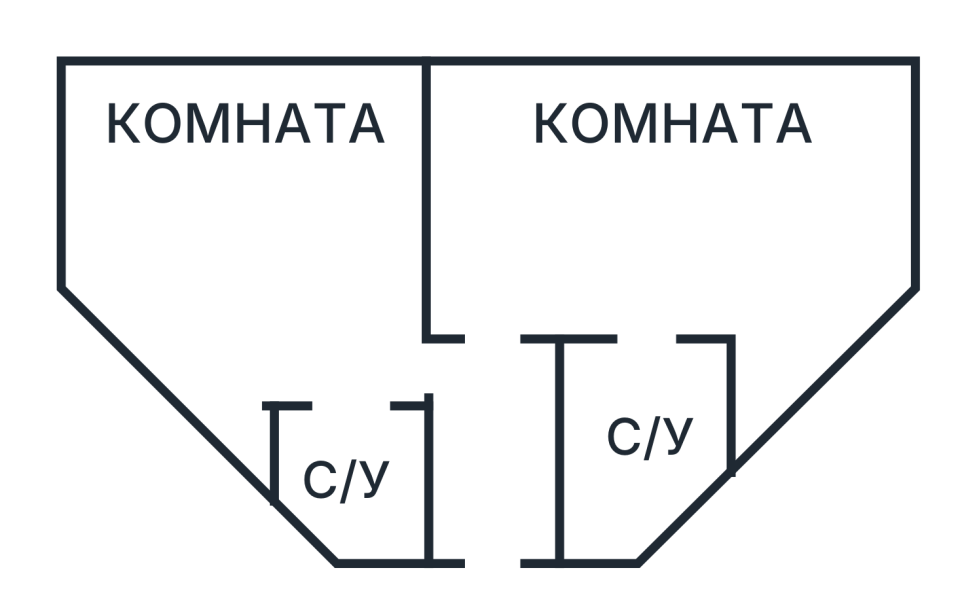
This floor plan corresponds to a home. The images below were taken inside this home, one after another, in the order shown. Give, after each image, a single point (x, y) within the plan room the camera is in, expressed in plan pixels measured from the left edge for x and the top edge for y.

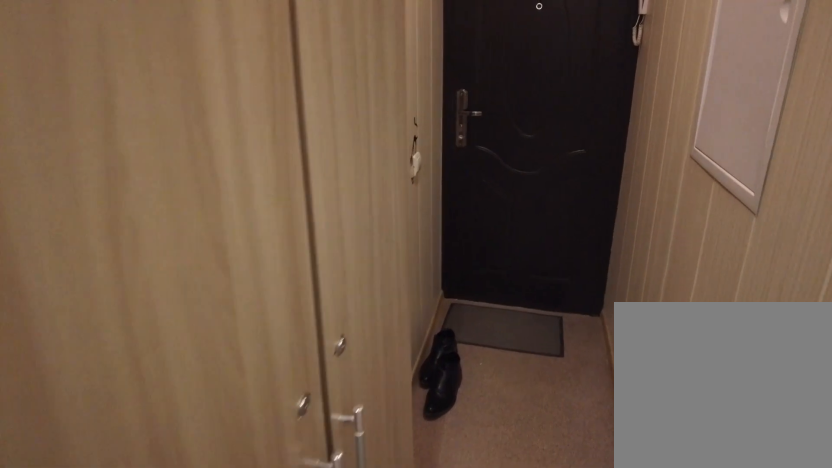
(504, 475)
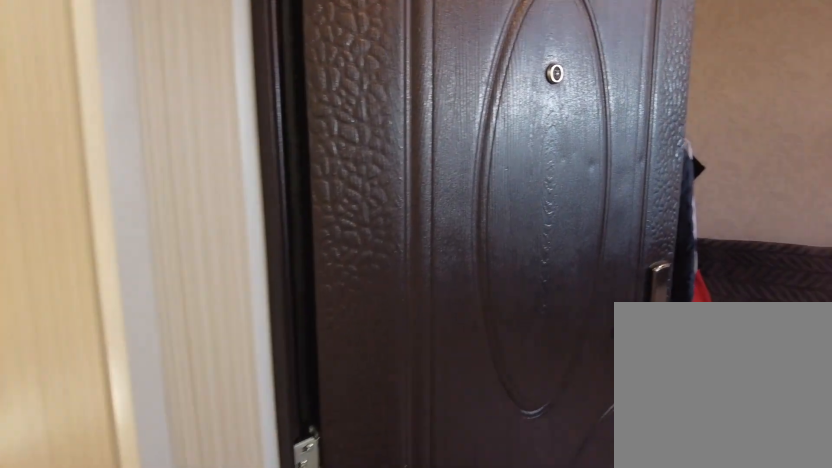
(504, 475)
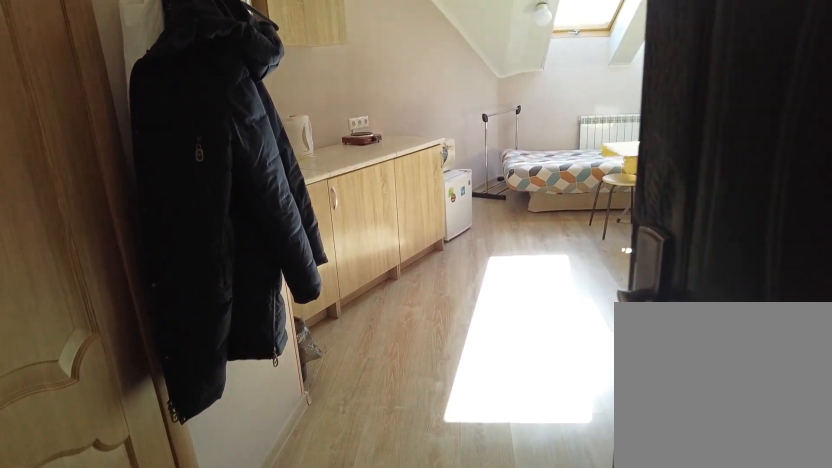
(461, 385)
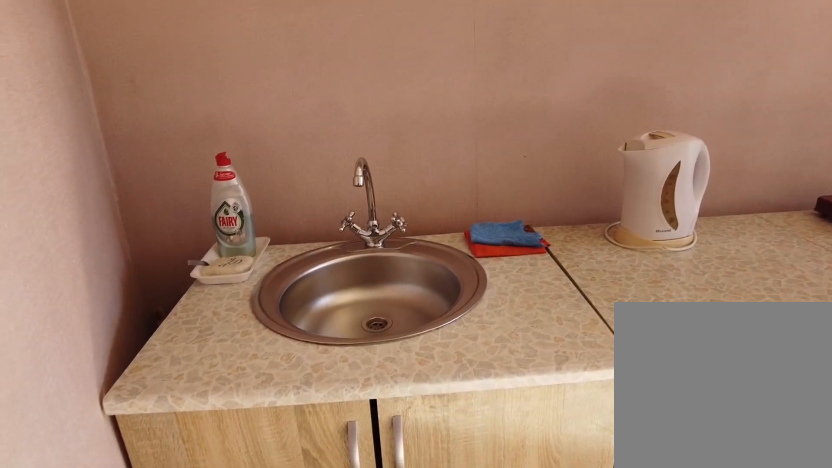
(314, 322)
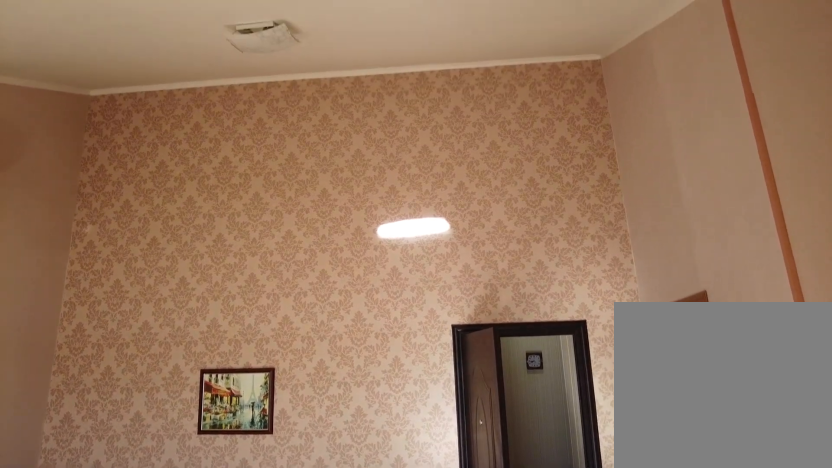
(314, 322)
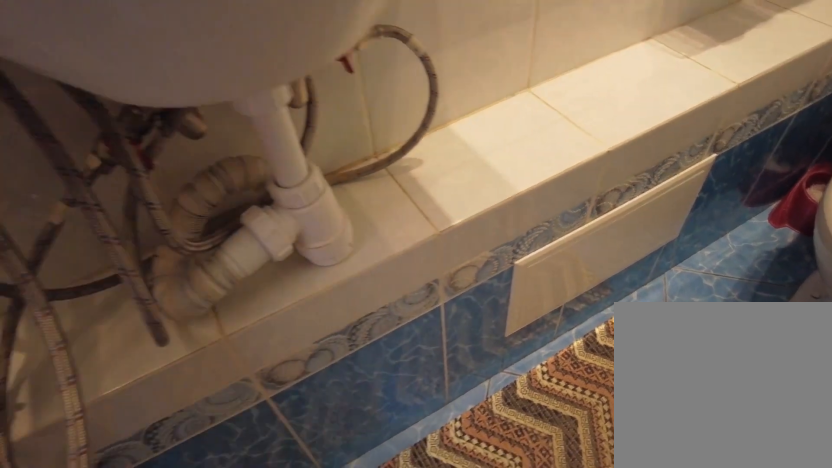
(370, 459)
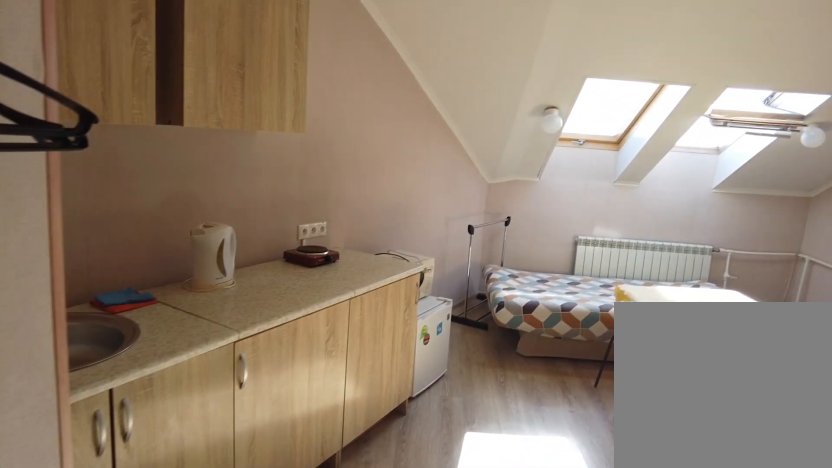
(323, 353)
